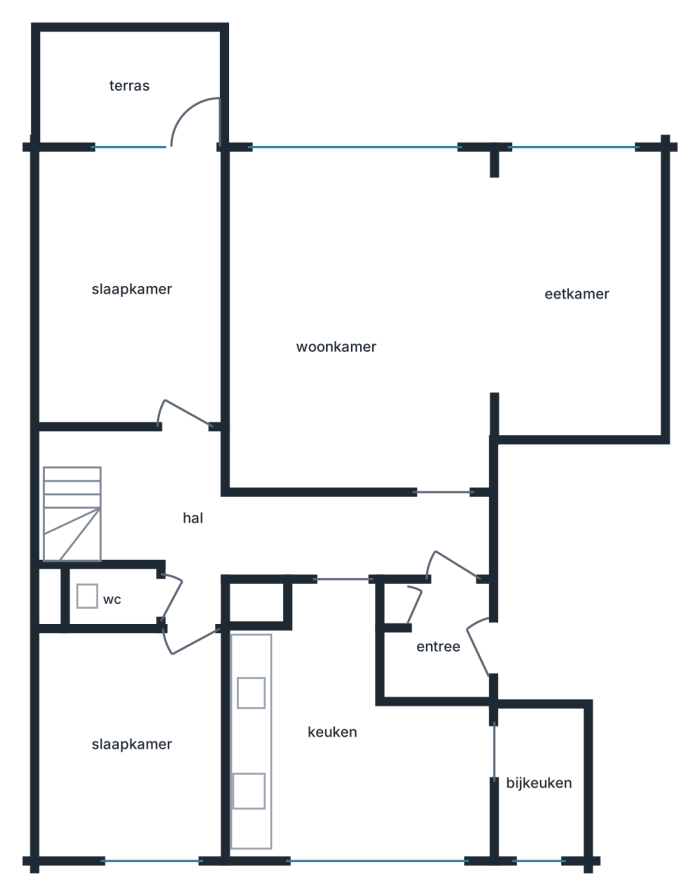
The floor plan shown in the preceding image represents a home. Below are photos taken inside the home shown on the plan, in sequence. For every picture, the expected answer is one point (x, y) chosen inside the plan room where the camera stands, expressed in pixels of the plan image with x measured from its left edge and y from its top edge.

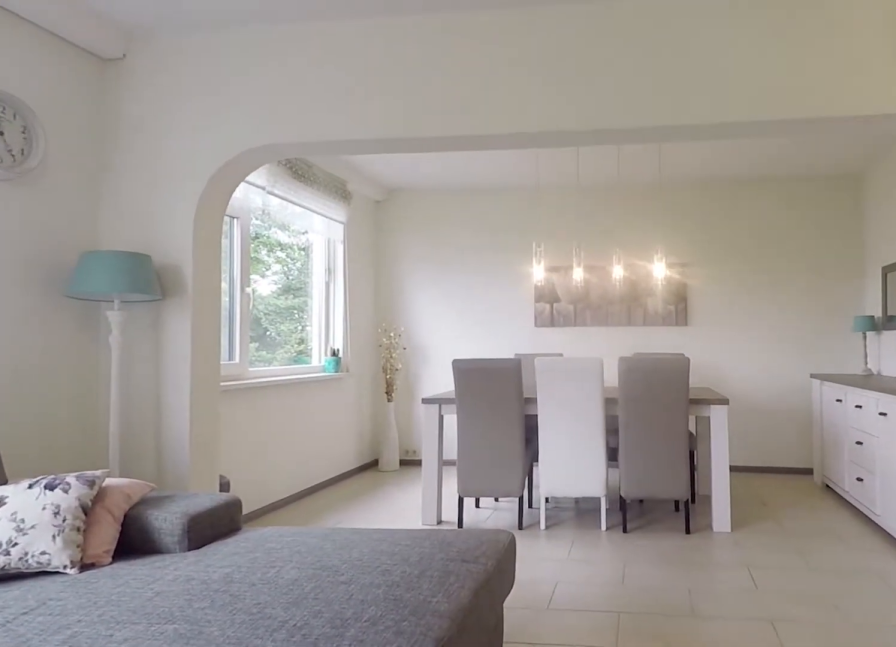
(361, 320)
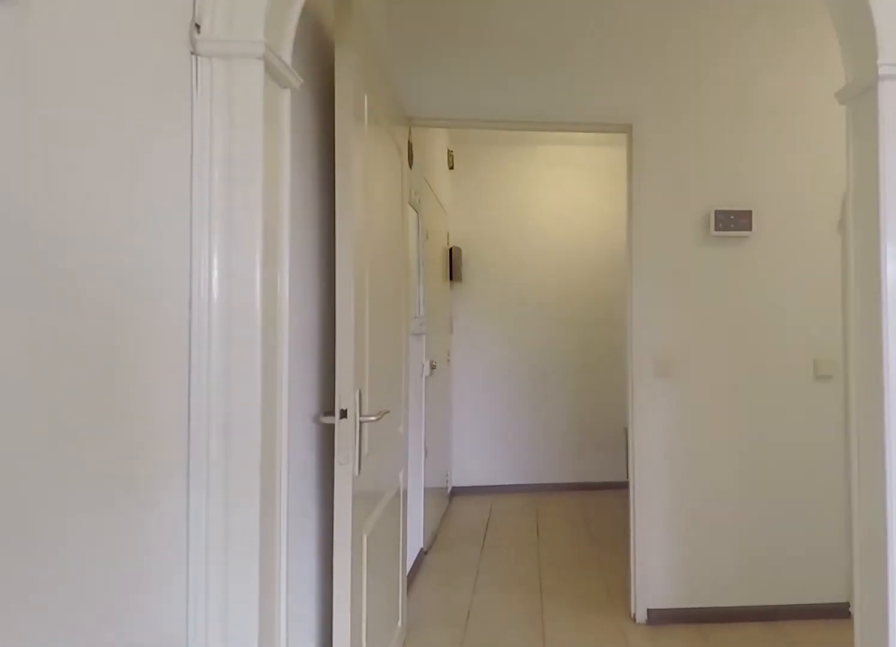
(361, 320)
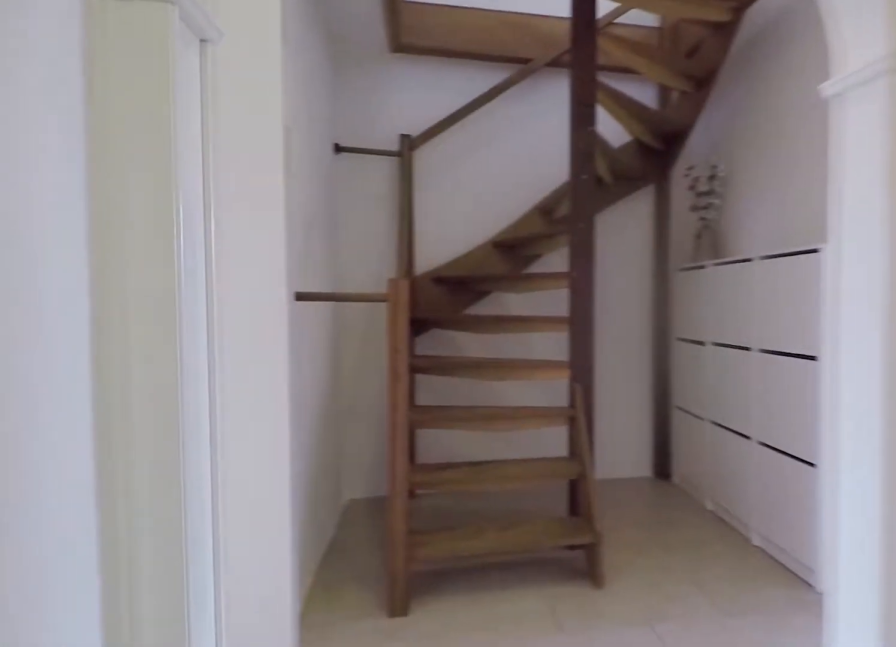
(293, 546)
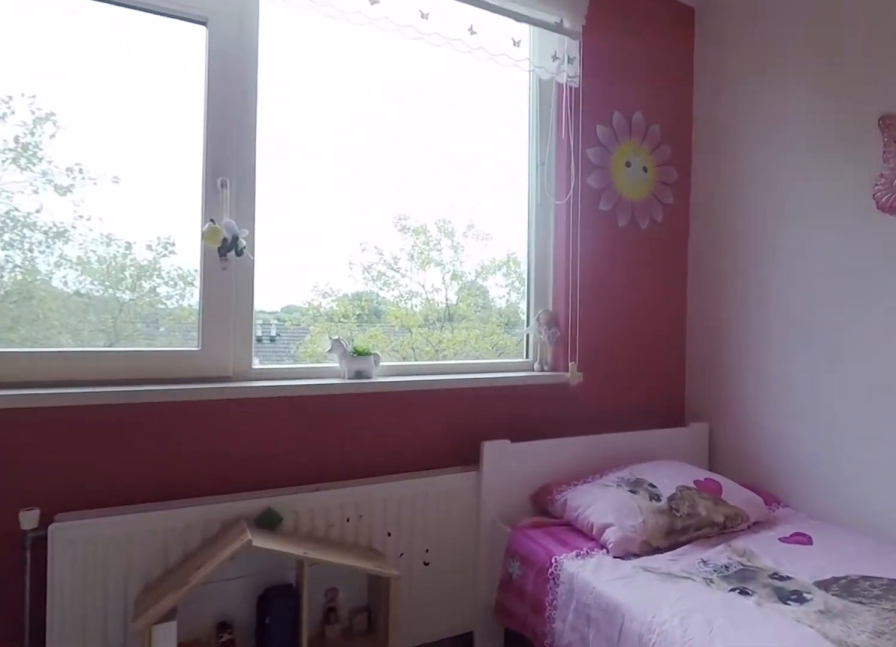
(133, 744)
